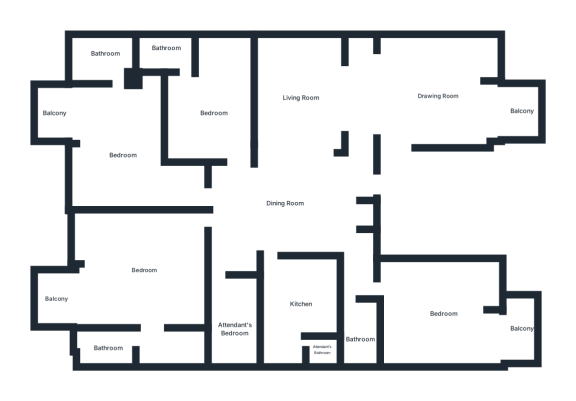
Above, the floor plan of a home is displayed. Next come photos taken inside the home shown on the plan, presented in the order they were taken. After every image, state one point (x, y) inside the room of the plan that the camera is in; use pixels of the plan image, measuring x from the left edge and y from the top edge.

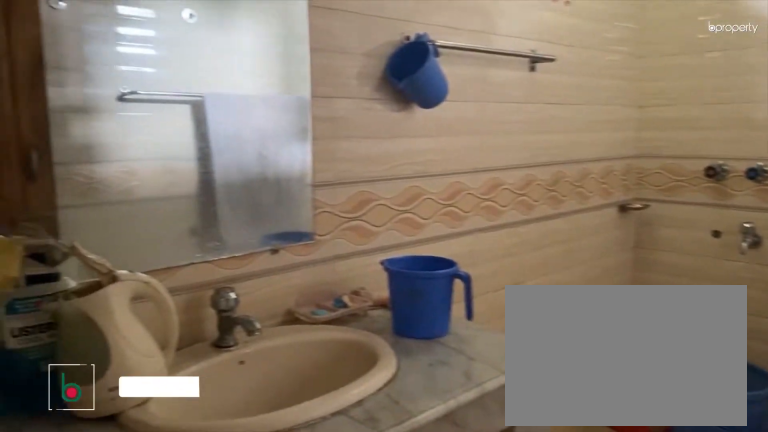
(108, 348)
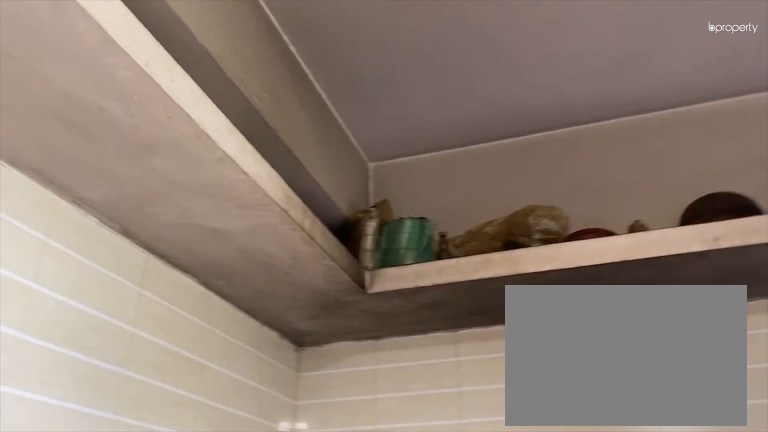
(302, 303)
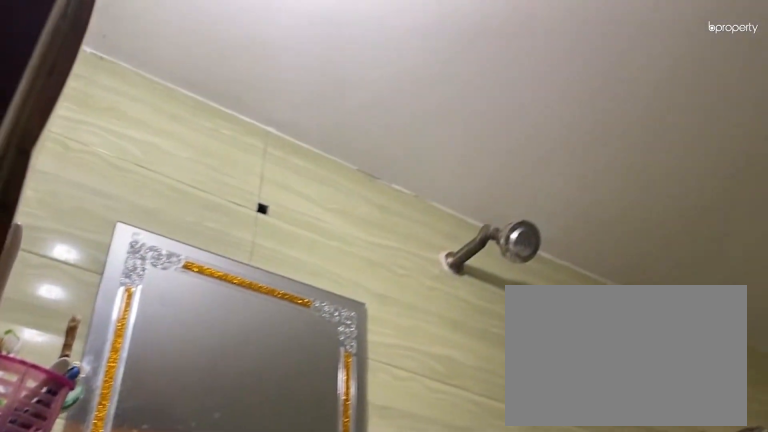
(360, 336)
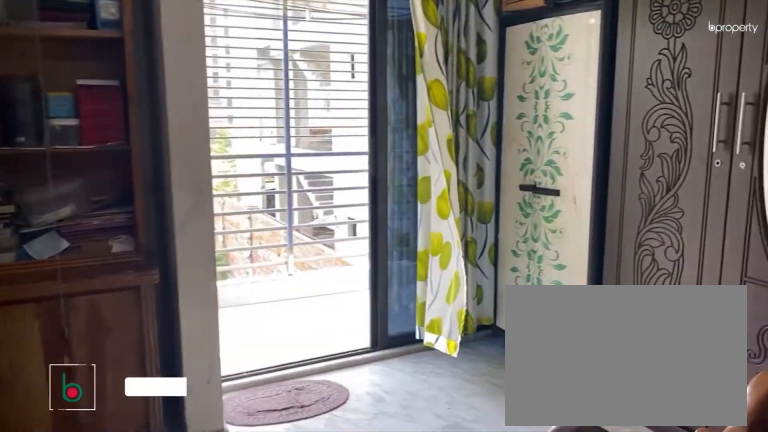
(443, 312)
